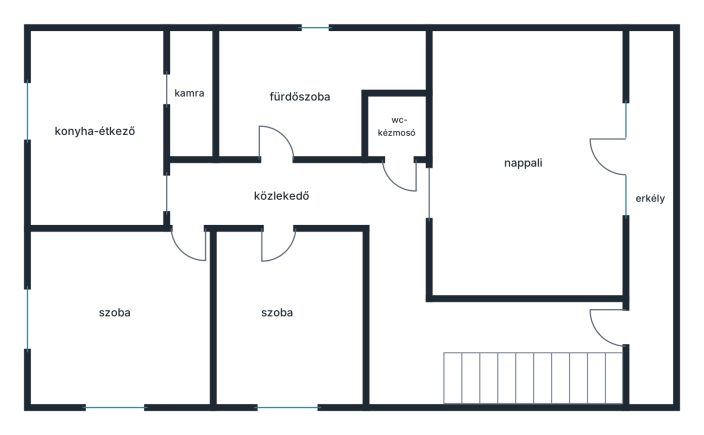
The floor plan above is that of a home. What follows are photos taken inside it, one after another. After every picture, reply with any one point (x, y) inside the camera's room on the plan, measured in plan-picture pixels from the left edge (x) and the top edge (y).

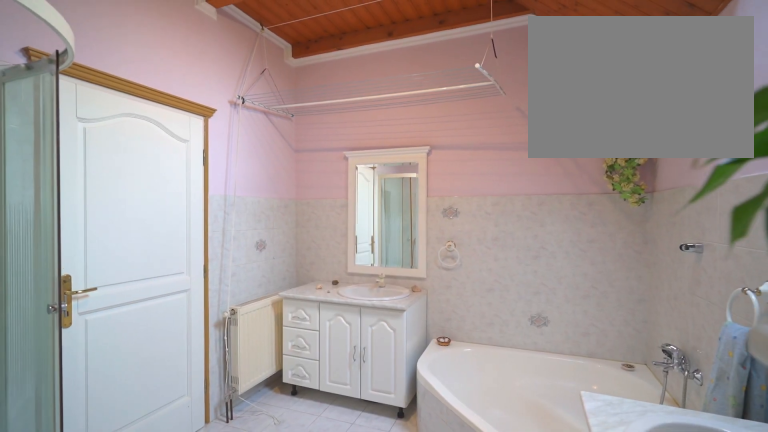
(283, 90)
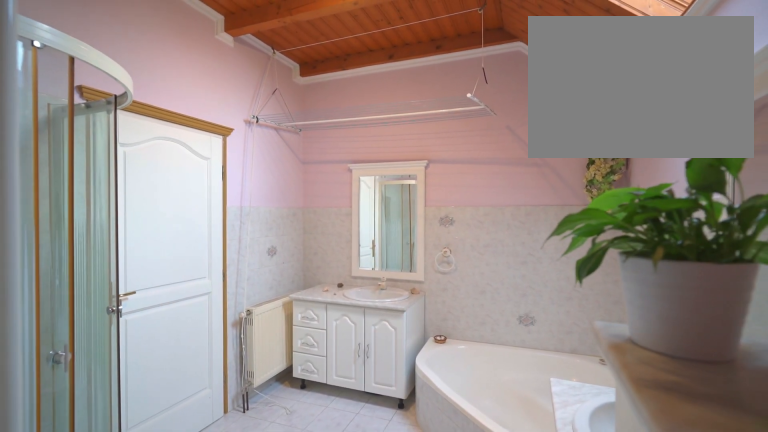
(283, 90)
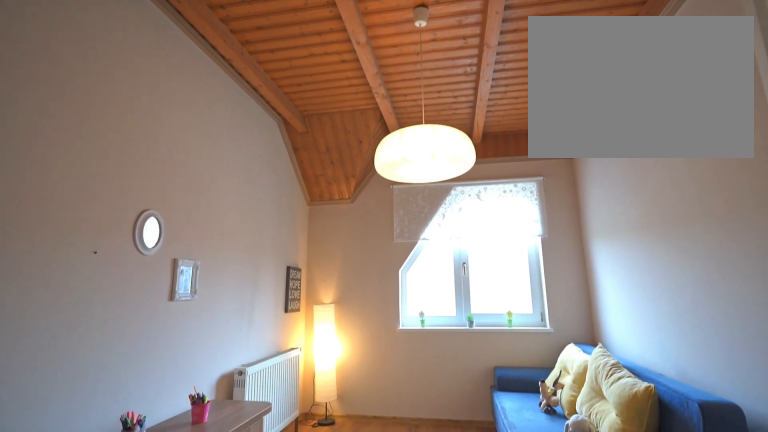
(284, 324)
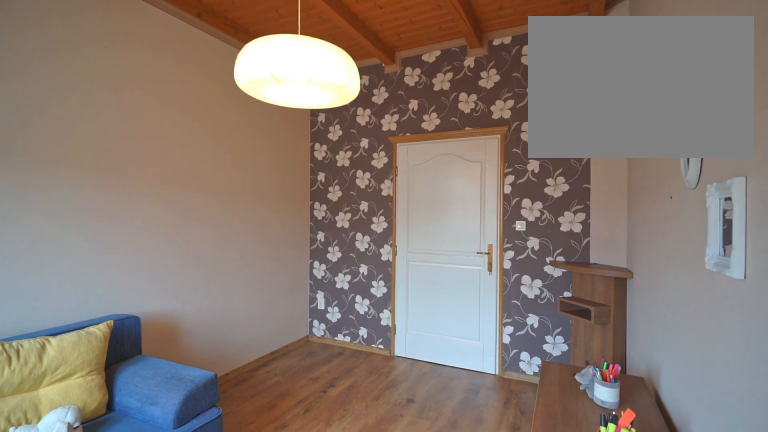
(284, 324)
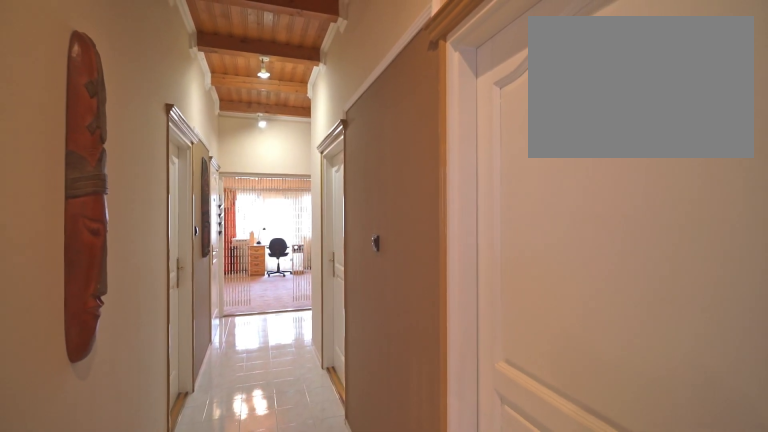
(283, 194)
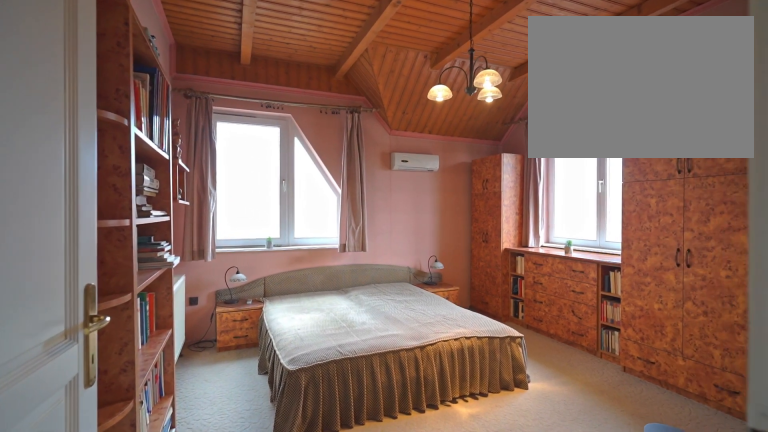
(126, 341)
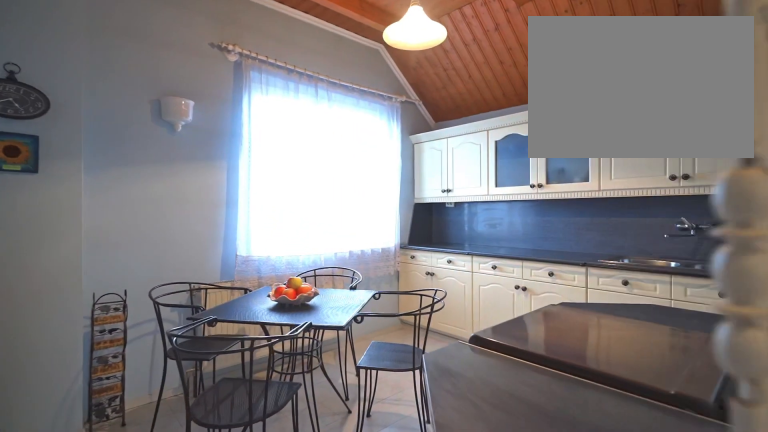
(98, 126)
